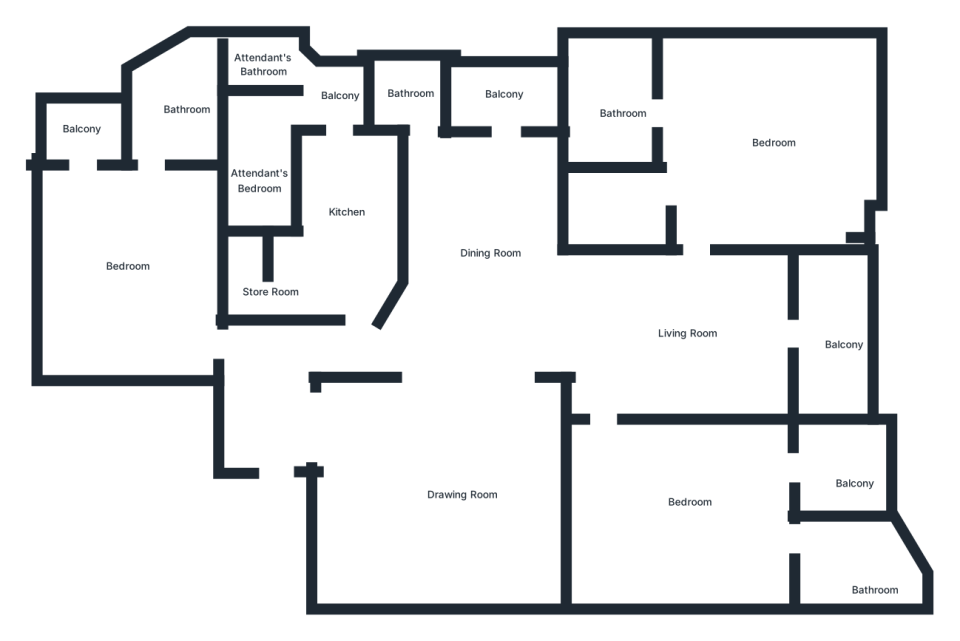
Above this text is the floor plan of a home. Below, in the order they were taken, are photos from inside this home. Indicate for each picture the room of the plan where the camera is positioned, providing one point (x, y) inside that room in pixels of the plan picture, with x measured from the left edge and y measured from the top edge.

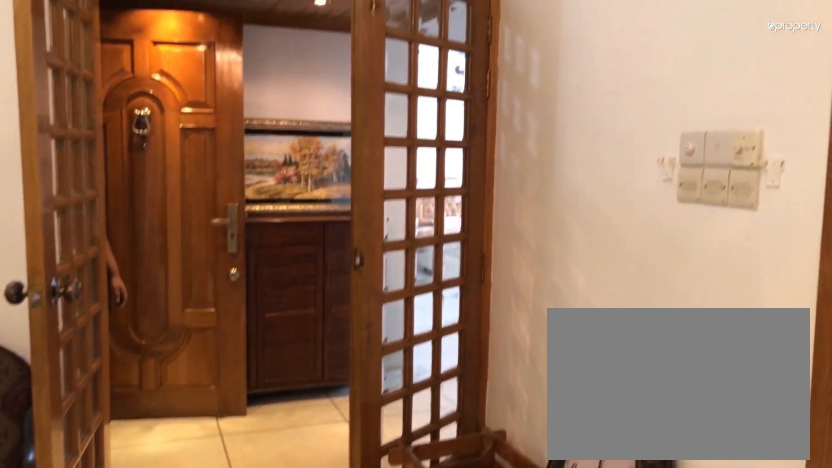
(433, 481)
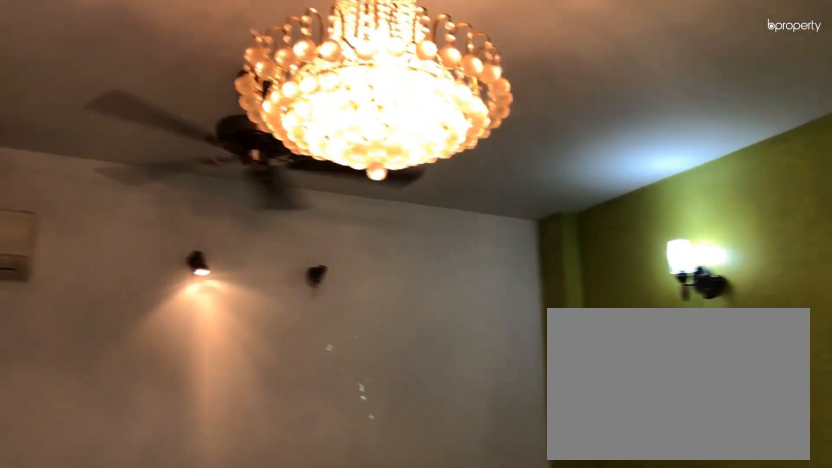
(426, 475)
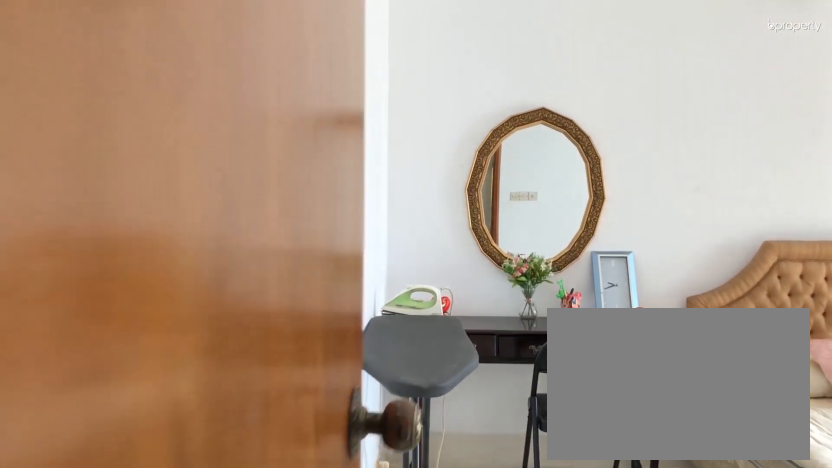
(141, 311)
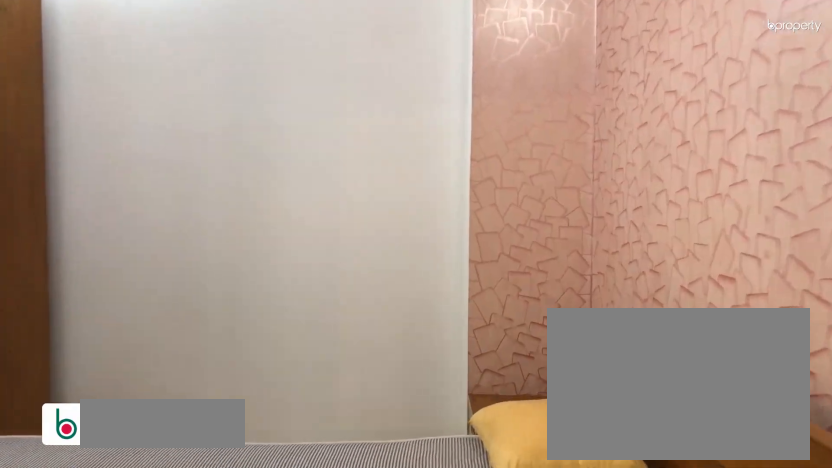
(701, 516)
